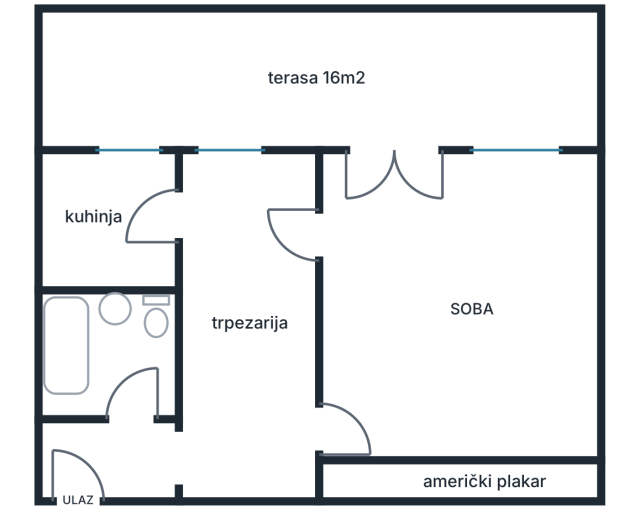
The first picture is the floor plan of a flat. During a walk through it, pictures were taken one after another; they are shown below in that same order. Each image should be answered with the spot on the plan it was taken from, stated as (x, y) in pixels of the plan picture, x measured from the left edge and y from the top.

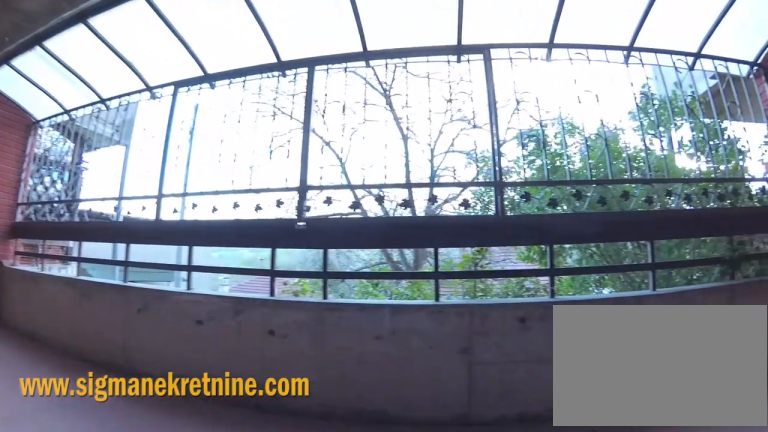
(408, 142)
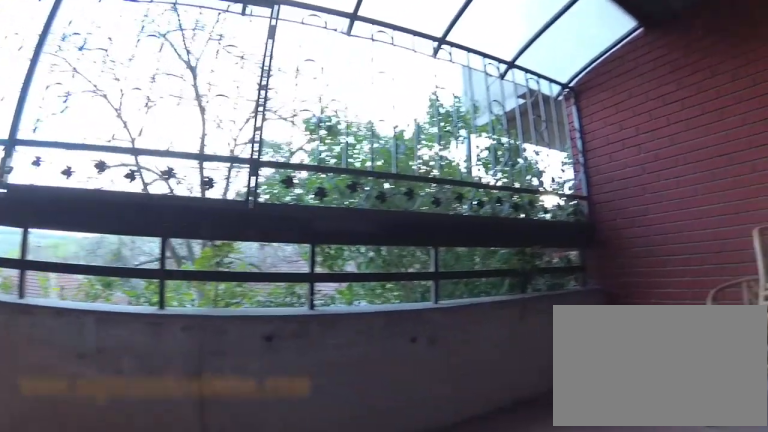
(402, 118)
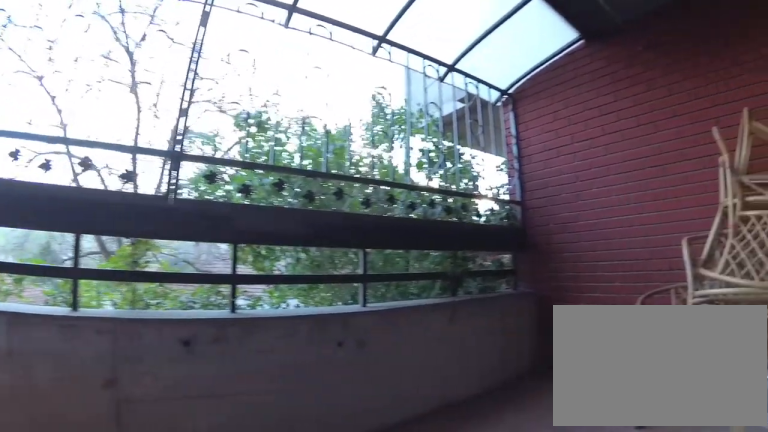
(398, 113)
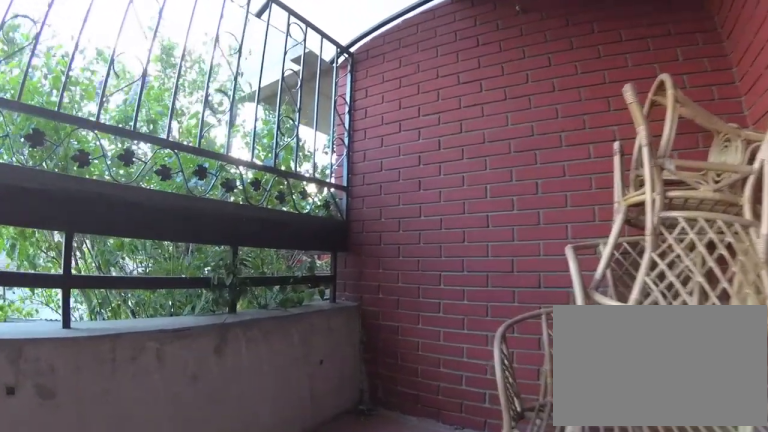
(426, 88)
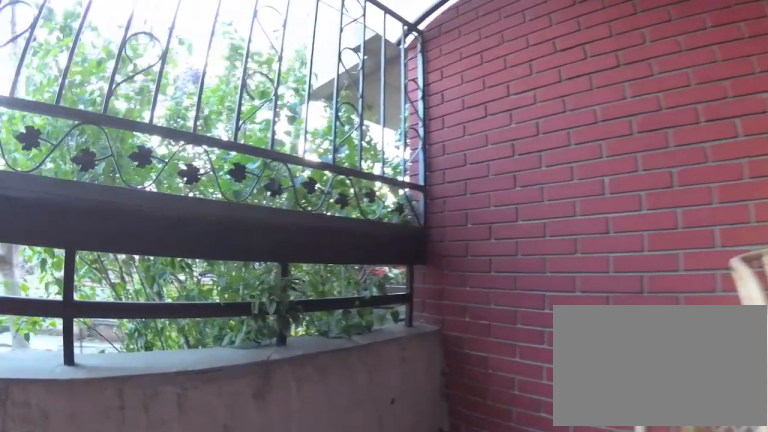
(451, 86)
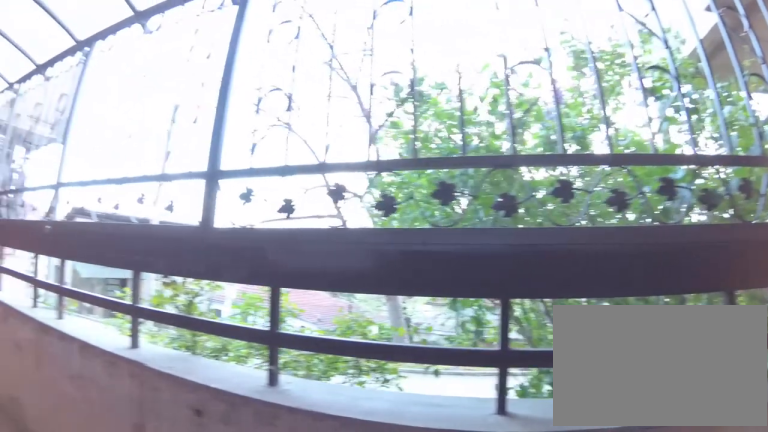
(489, 95)
